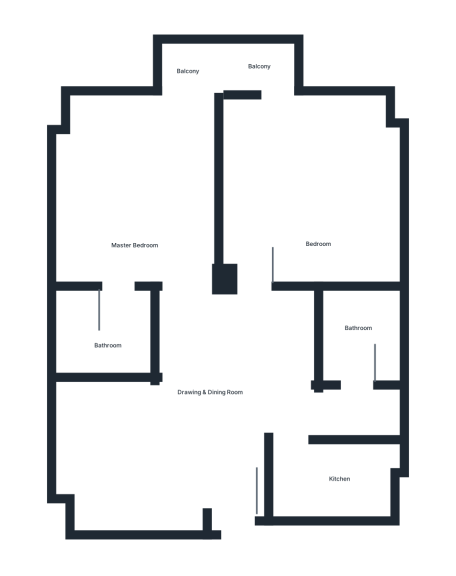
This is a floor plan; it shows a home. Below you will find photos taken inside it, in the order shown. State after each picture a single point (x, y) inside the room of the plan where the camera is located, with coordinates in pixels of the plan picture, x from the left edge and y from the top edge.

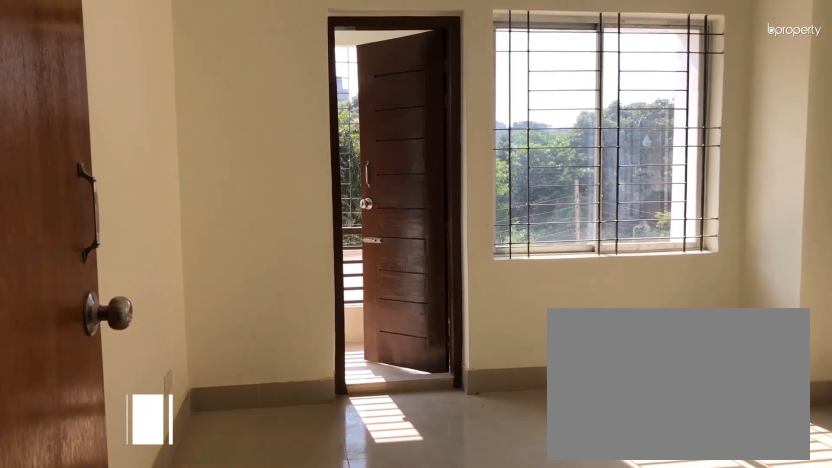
(316, 192)
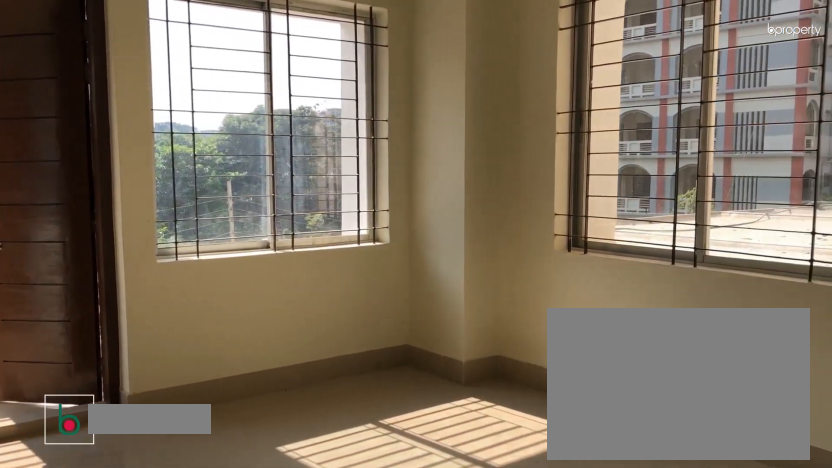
(316, 192)
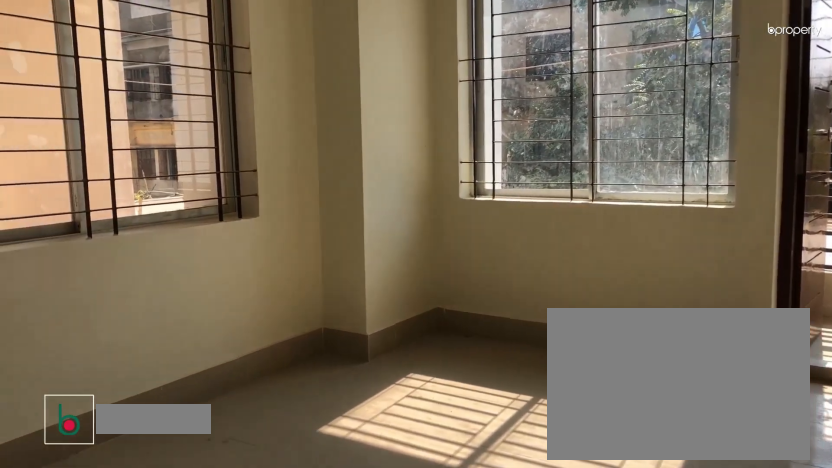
(116, 203)
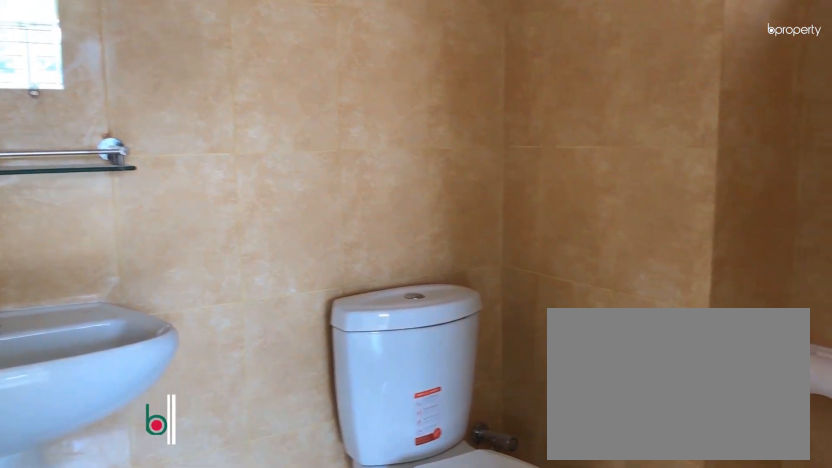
(108, 342)
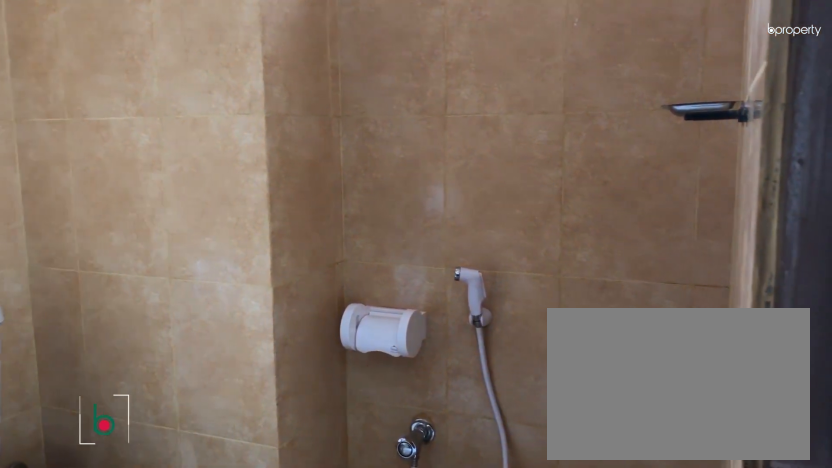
(108, 342)
